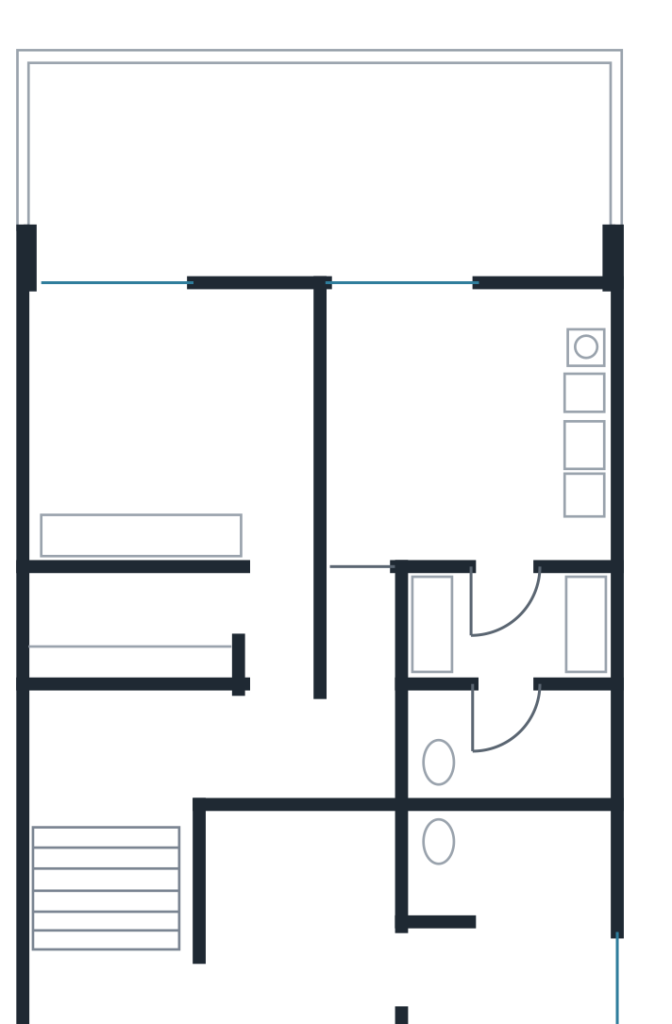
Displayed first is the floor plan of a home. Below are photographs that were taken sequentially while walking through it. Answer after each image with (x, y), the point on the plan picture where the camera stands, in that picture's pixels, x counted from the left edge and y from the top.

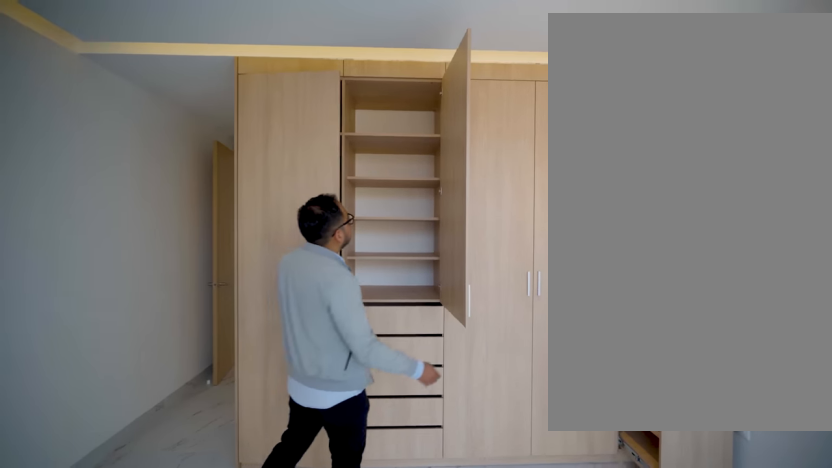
(196, 408)
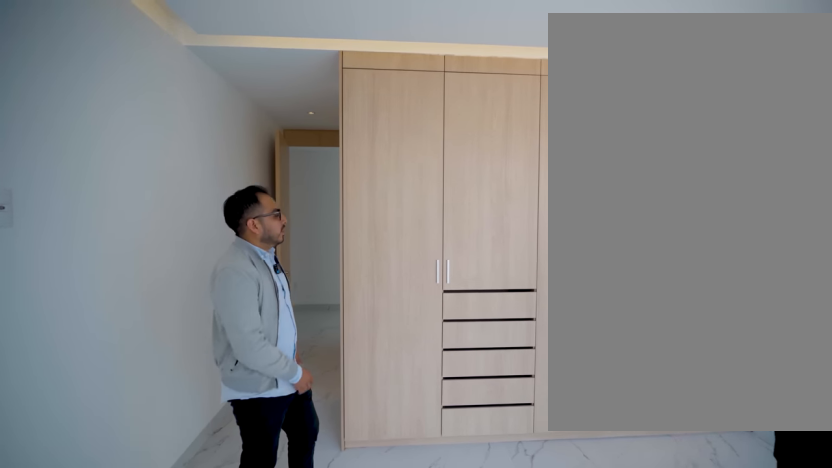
(260, 364)
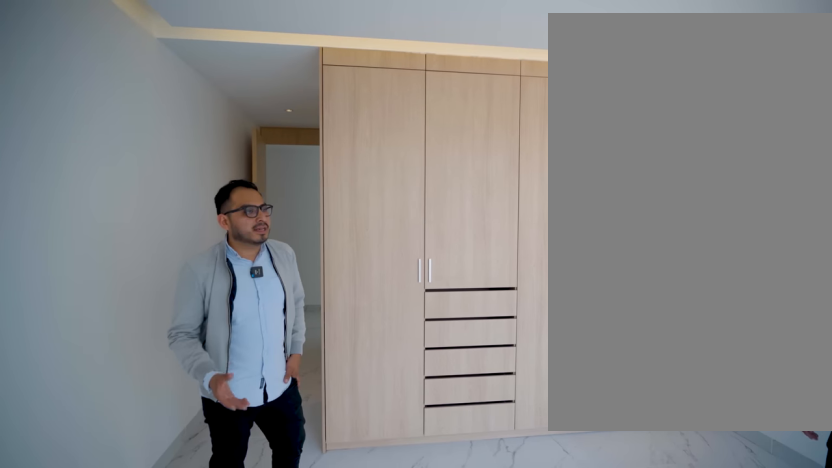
(260, 364)
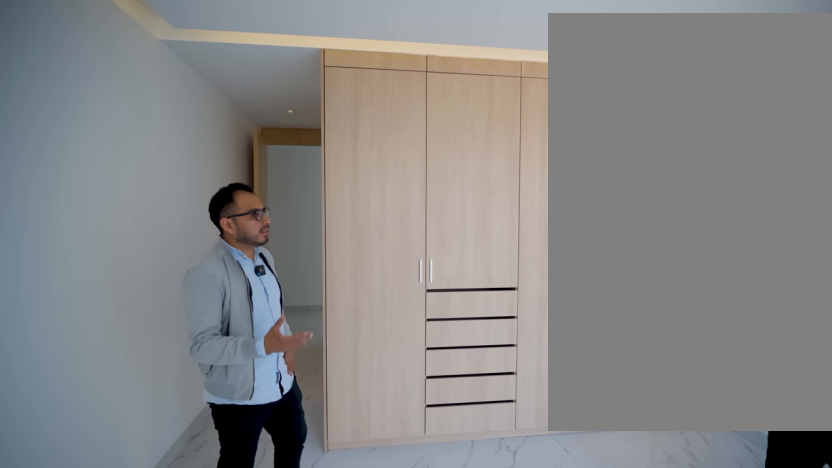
(260, 364)
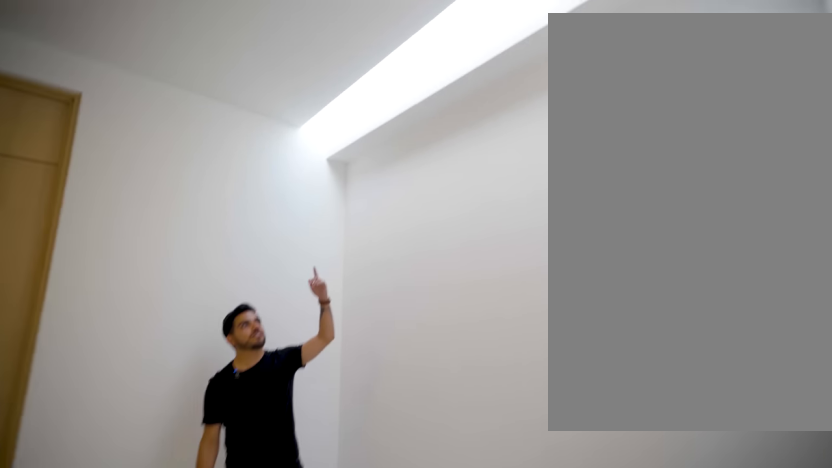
(285, 996)
